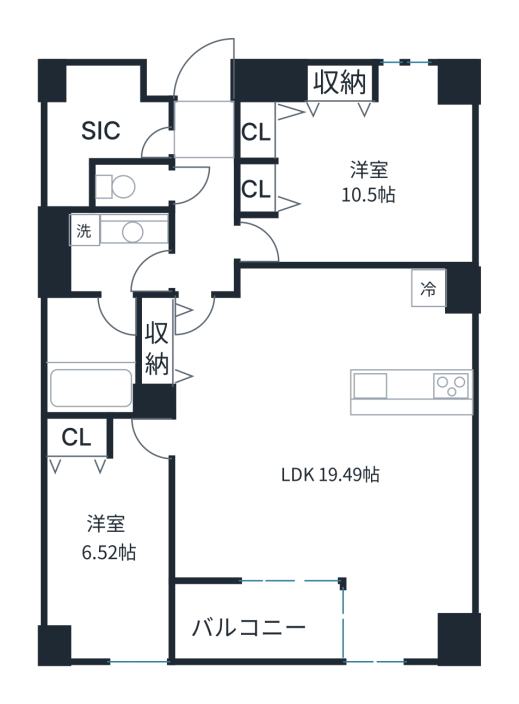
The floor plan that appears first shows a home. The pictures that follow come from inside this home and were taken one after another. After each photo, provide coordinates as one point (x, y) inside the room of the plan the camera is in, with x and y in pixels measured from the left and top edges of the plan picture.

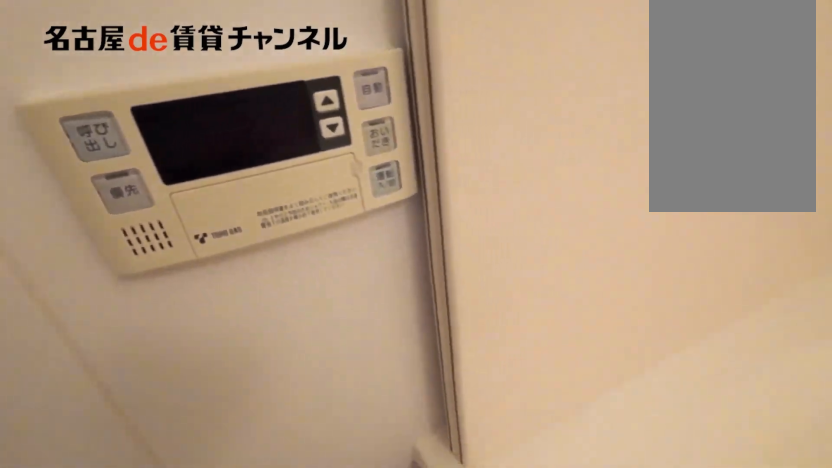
(96, 355)
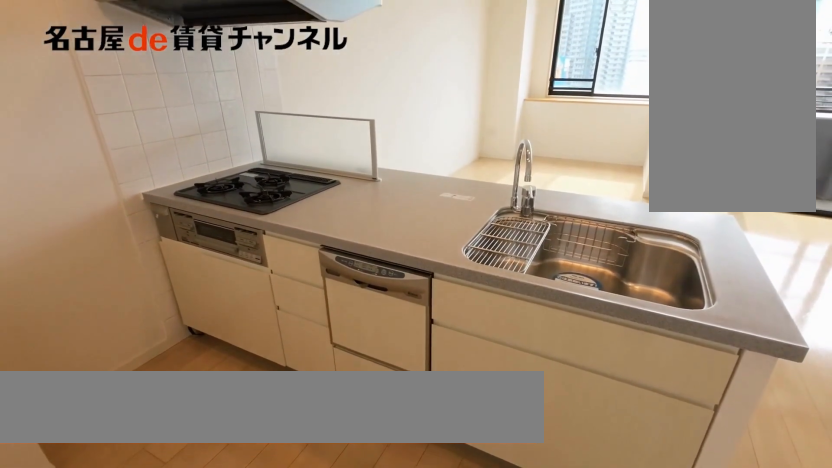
(411, 391)
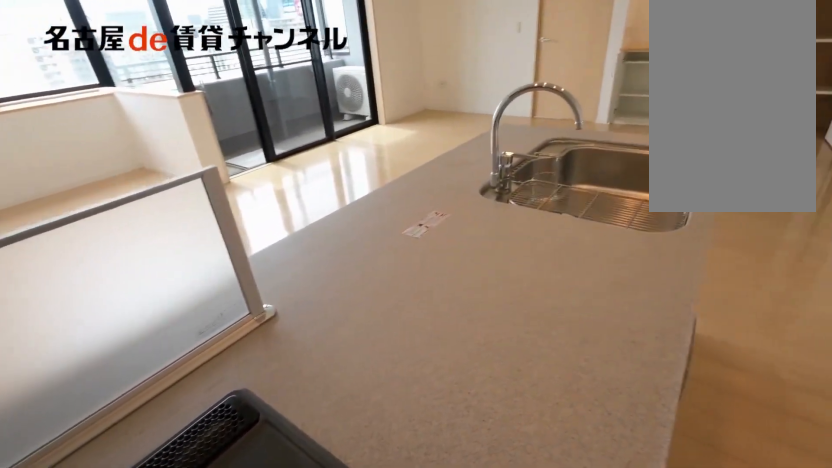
(411, 391)
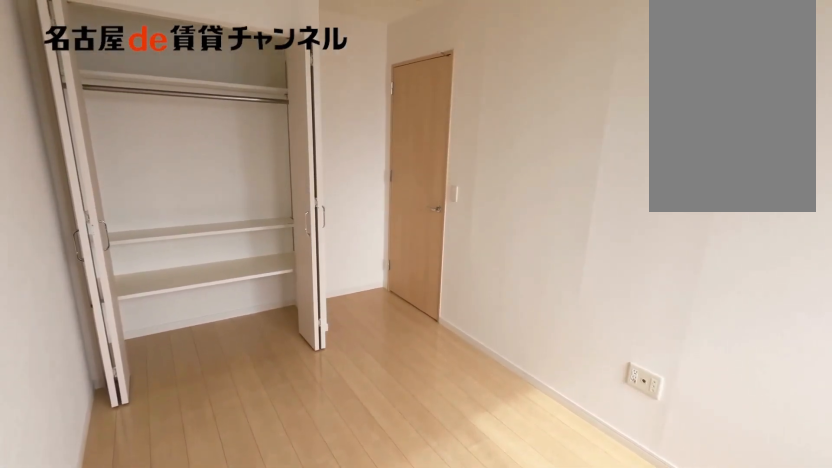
(113, 533)
